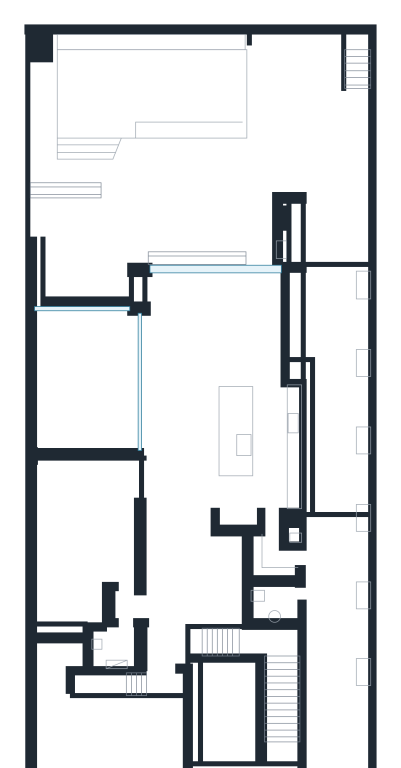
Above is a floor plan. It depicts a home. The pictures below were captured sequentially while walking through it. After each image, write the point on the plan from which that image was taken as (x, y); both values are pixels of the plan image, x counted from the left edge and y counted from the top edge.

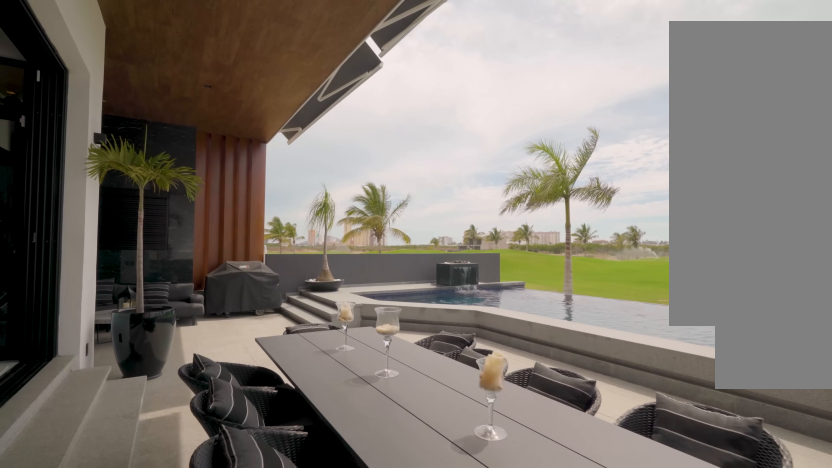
(252, 242)
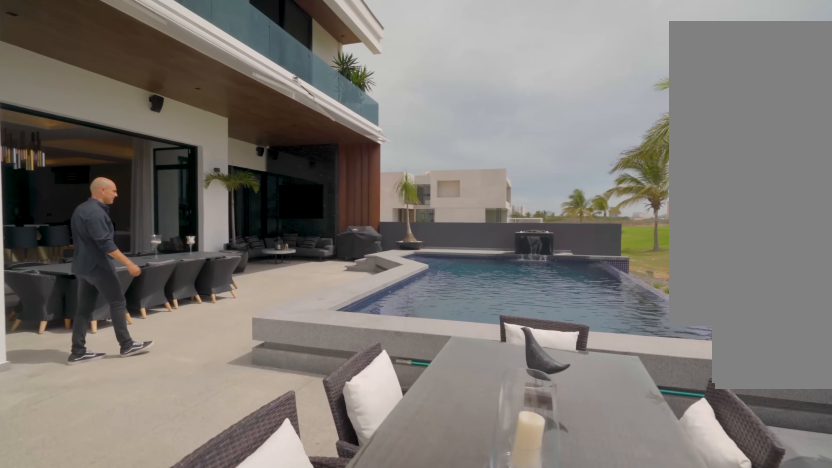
(292, 168)
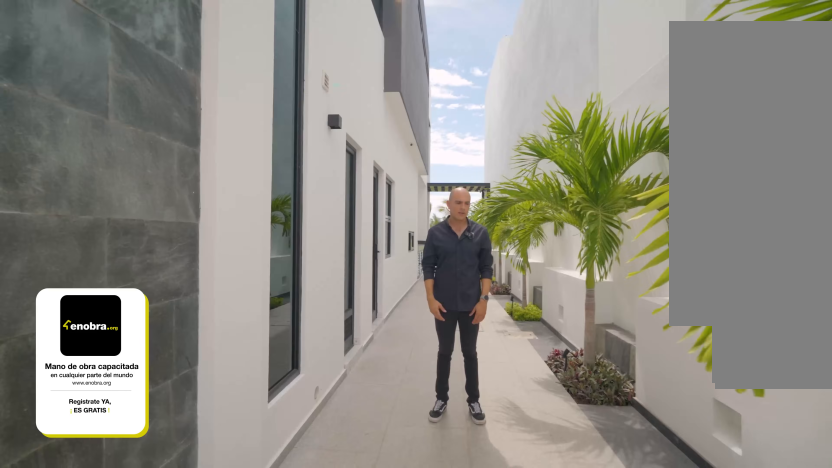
(347, 734)
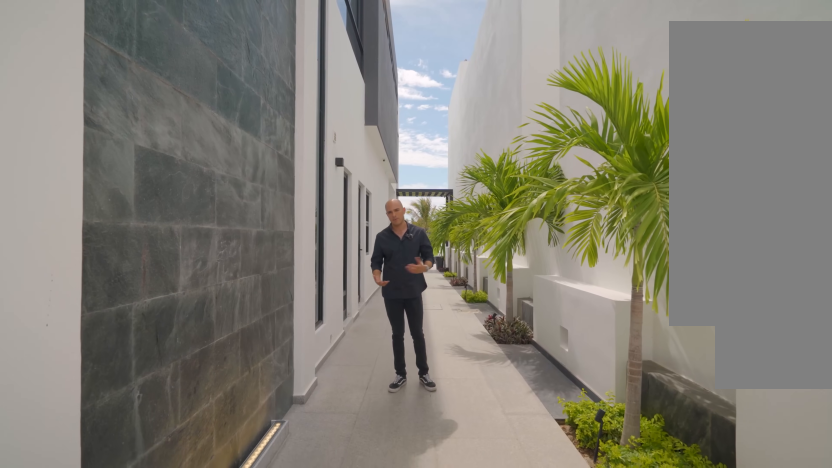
(342, 747)
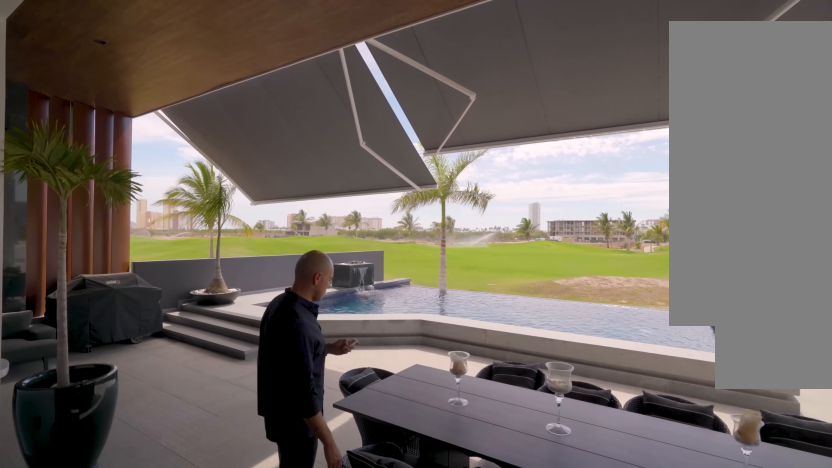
(200, 267)
